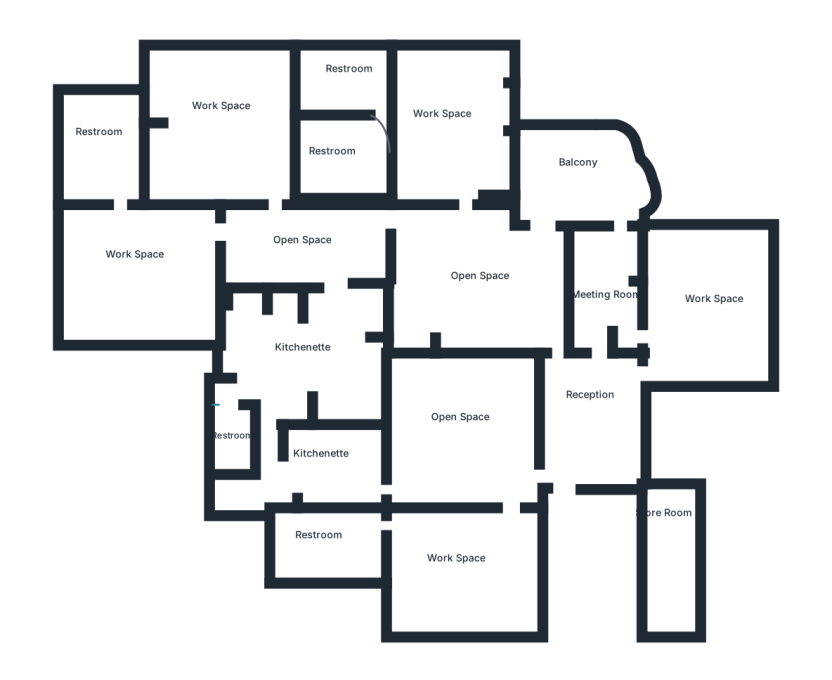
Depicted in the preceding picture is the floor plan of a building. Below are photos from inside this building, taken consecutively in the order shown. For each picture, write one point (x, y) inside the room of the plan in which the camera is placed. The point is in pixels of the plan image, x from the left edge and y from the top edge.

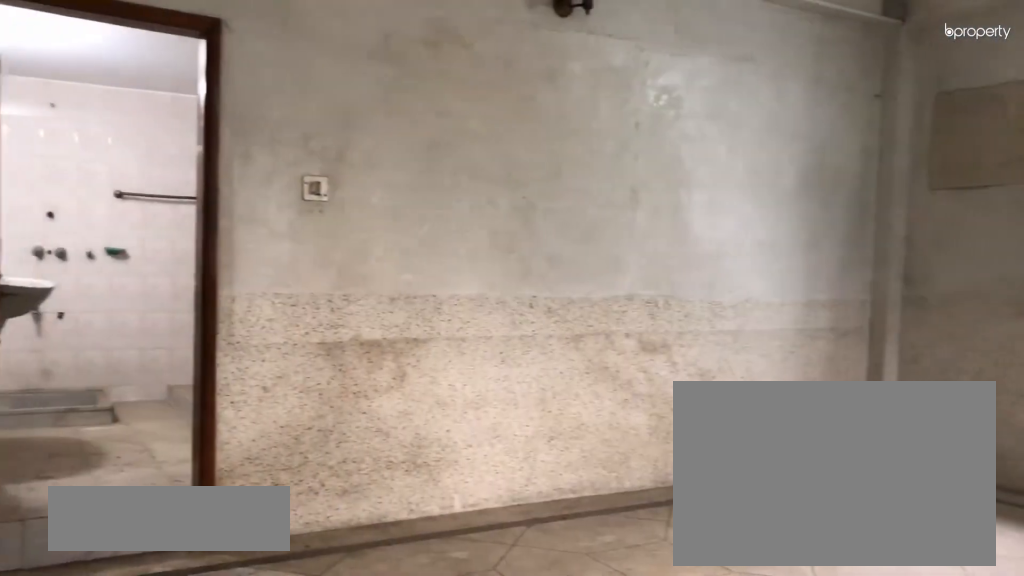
(457, 123)
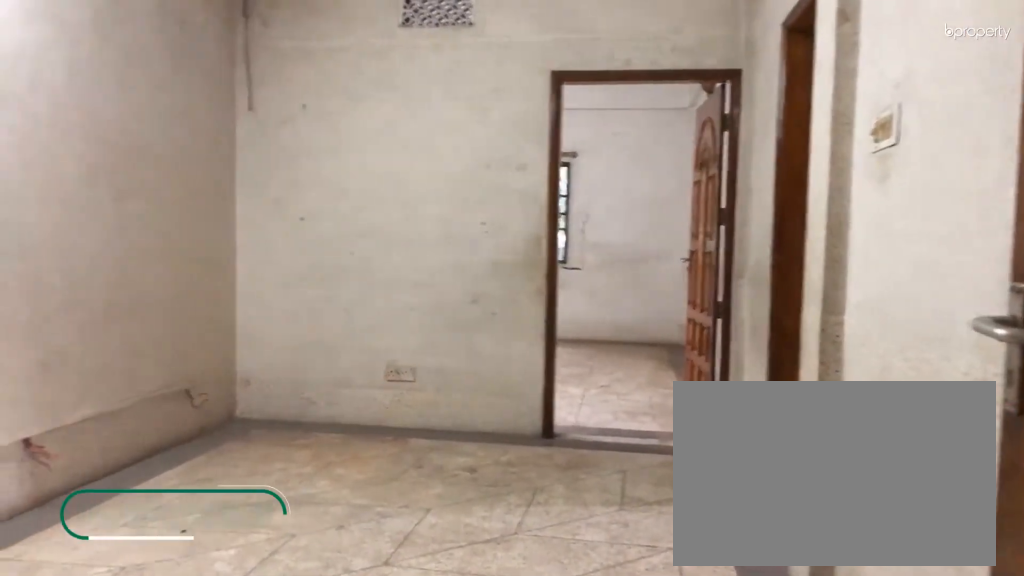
(295, 244)
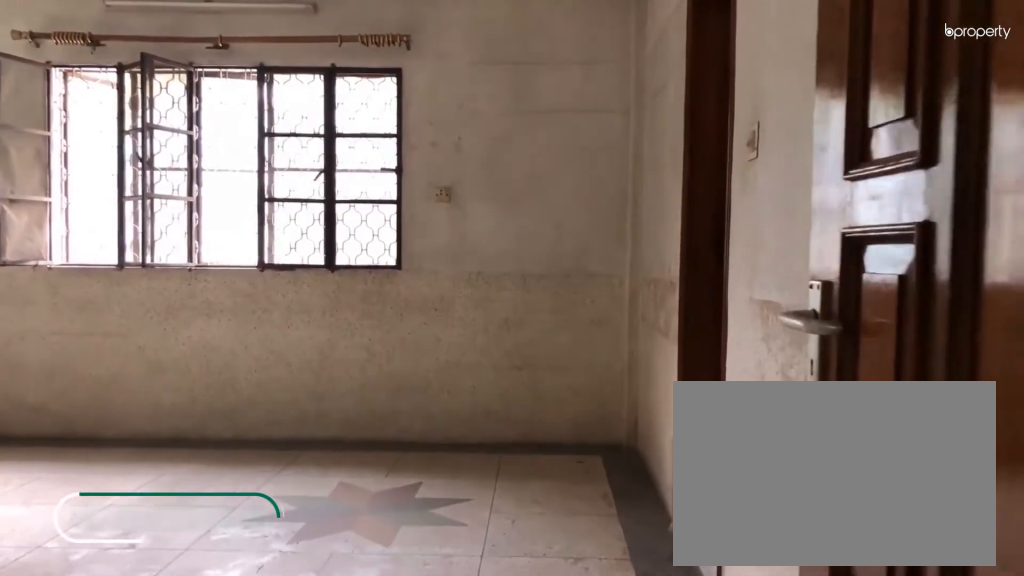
(223, 105)
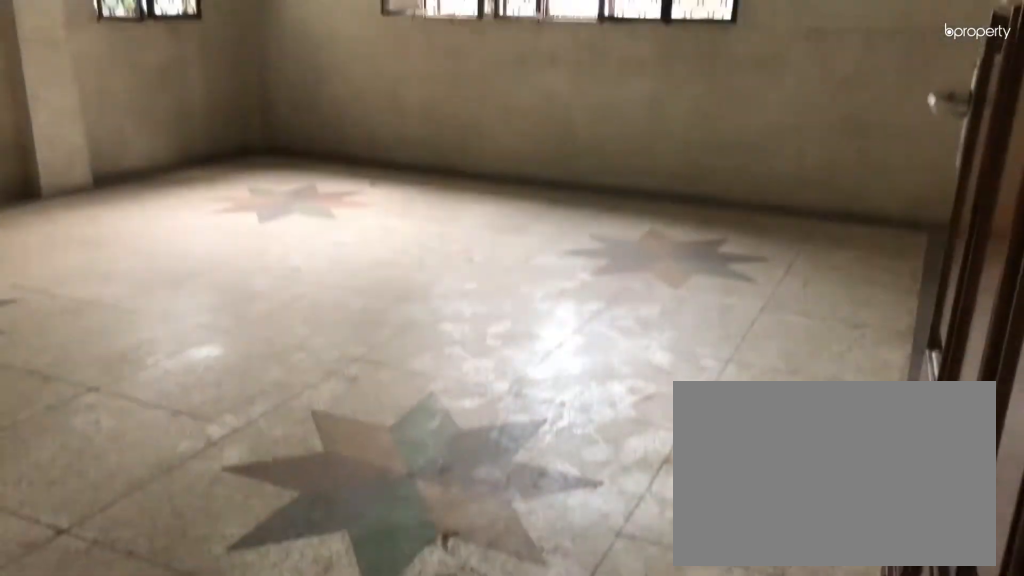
(223, 105)
